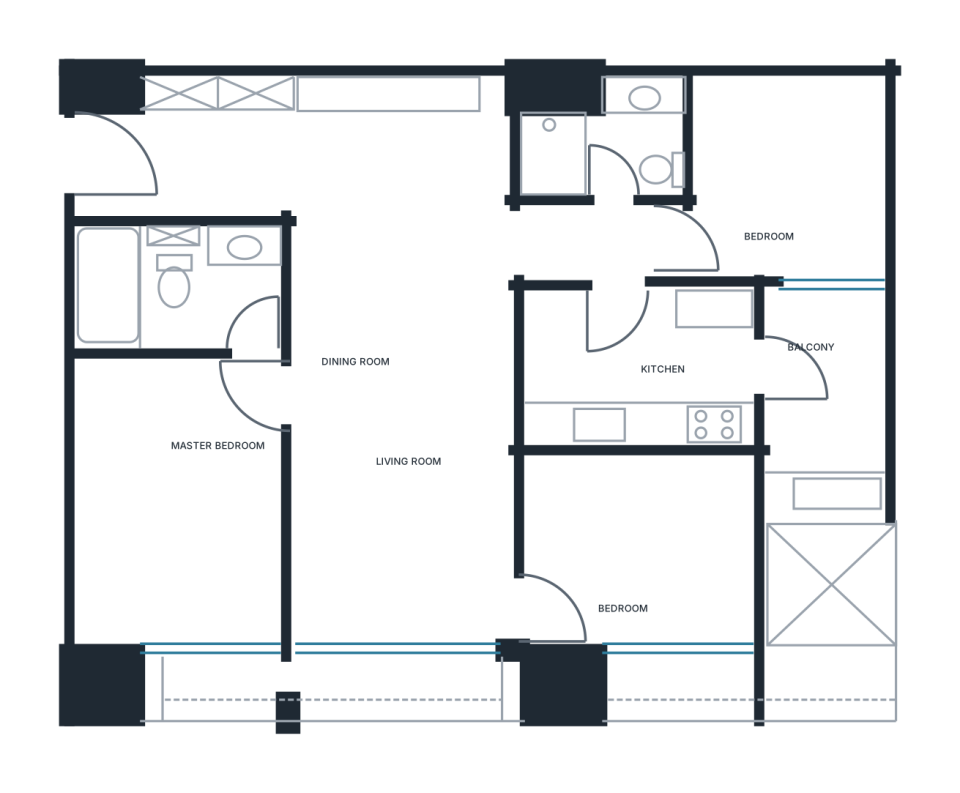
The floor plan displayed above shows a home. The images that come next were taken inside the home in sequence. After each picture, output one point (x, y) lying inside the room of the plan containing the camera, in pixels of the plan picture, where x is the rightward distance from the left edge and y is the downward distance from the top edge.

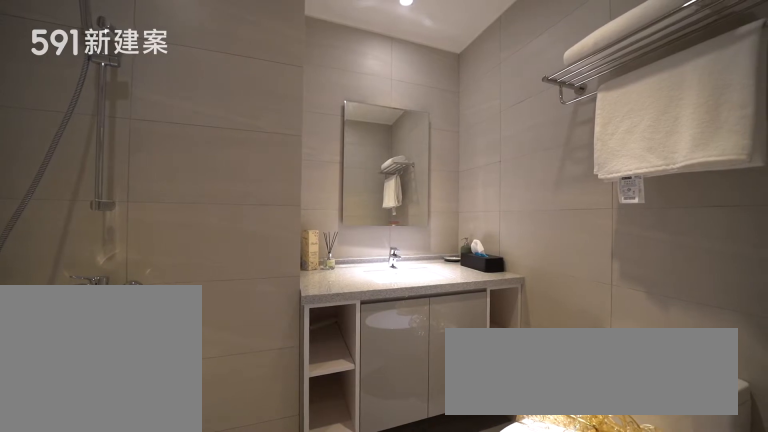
(606, 133)
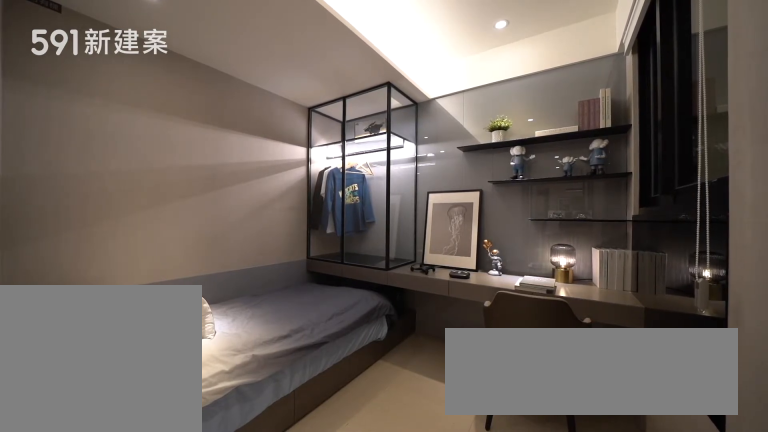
(782, 180)
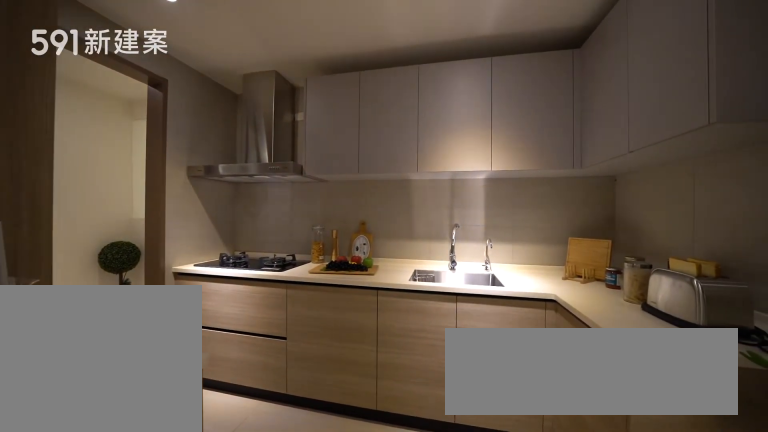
(642, 364)
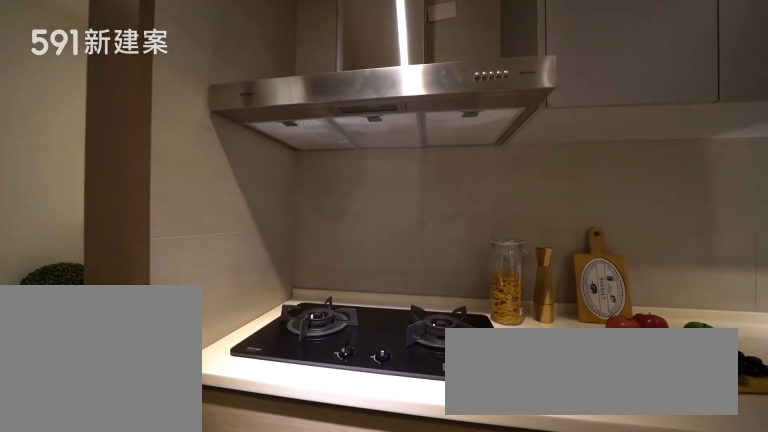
(642, 364)
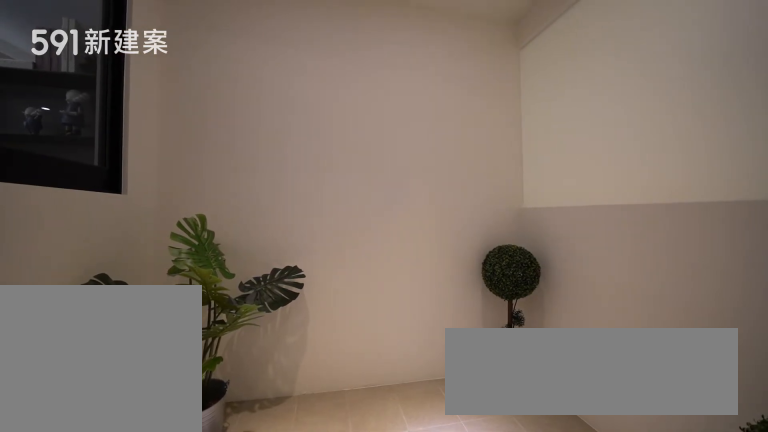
(828, 378)
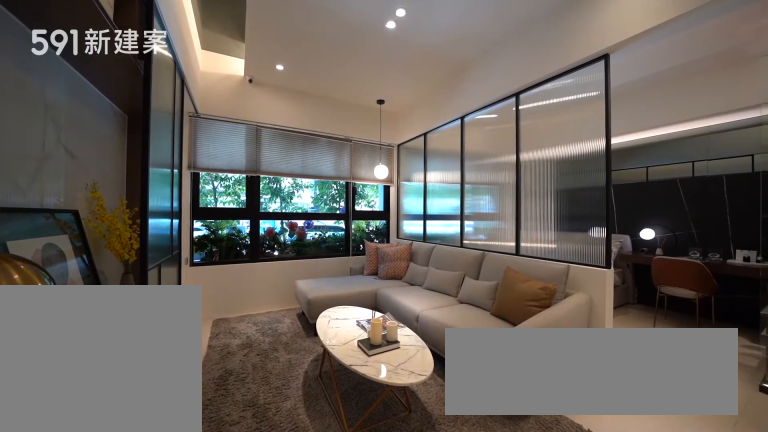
(403, 528)
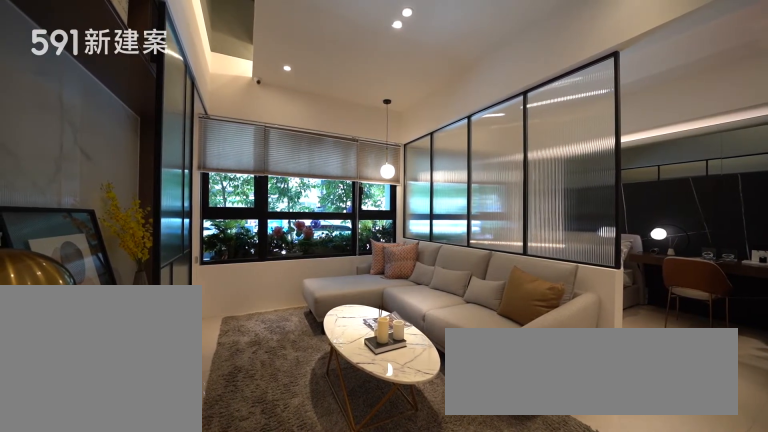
(403, 528)
